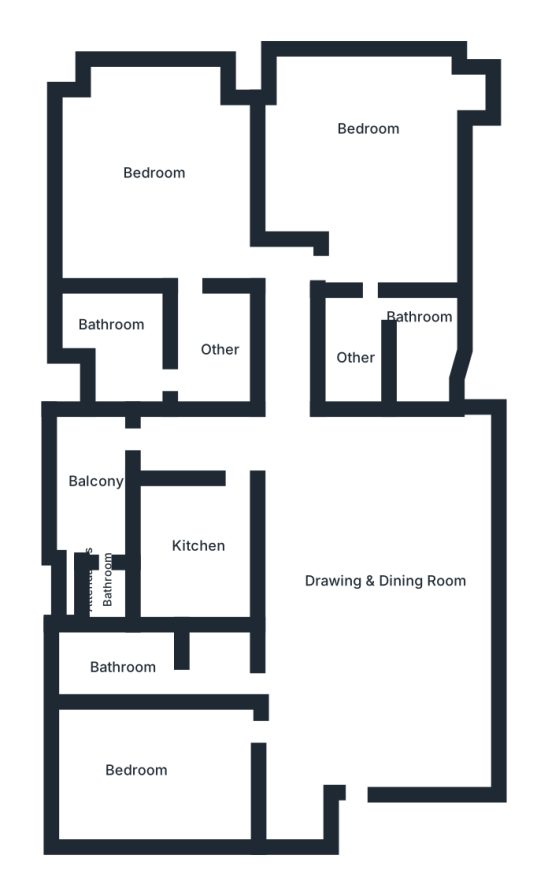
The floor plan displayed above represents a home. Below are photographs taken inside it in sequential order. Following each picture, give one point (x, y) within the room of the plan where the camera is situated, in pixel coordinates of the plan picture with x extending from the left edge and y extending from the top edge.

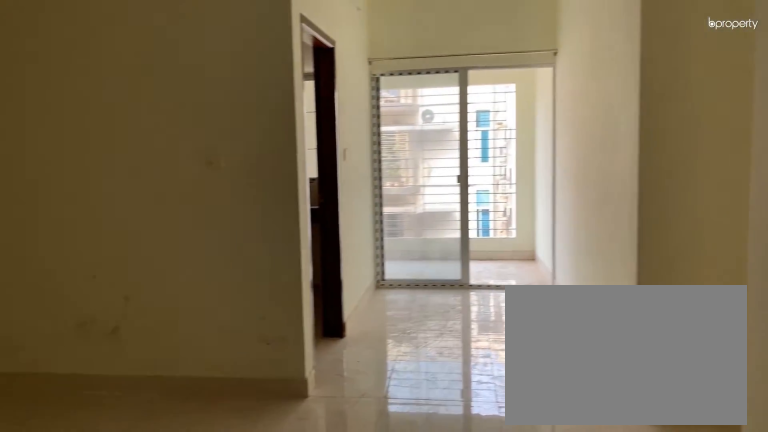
(378, 584)
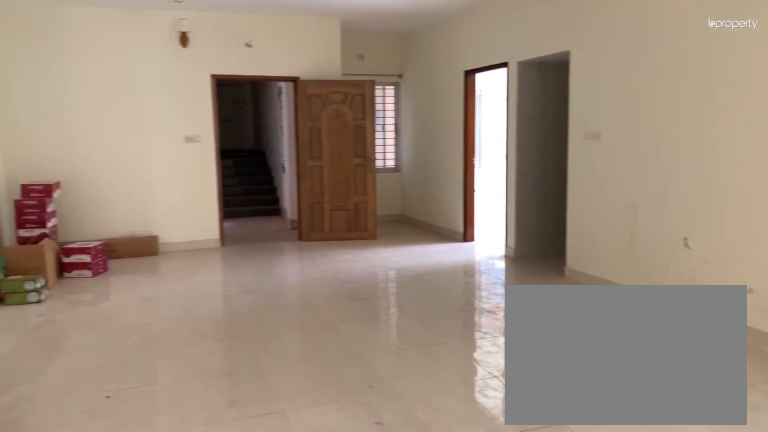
(378, 584)
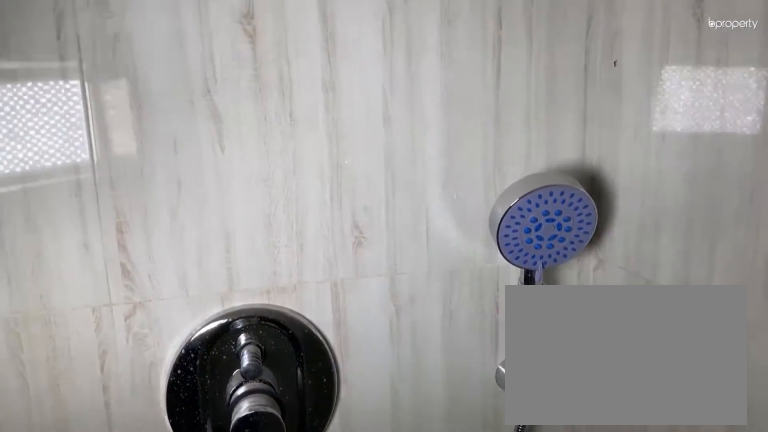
(128, 670)
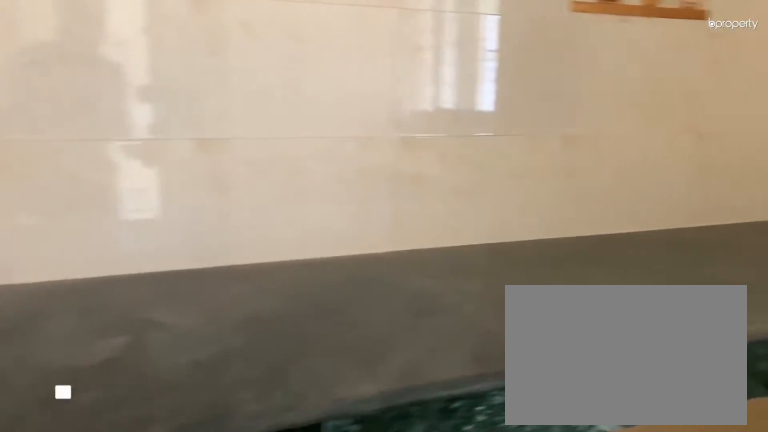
(197, 556)
